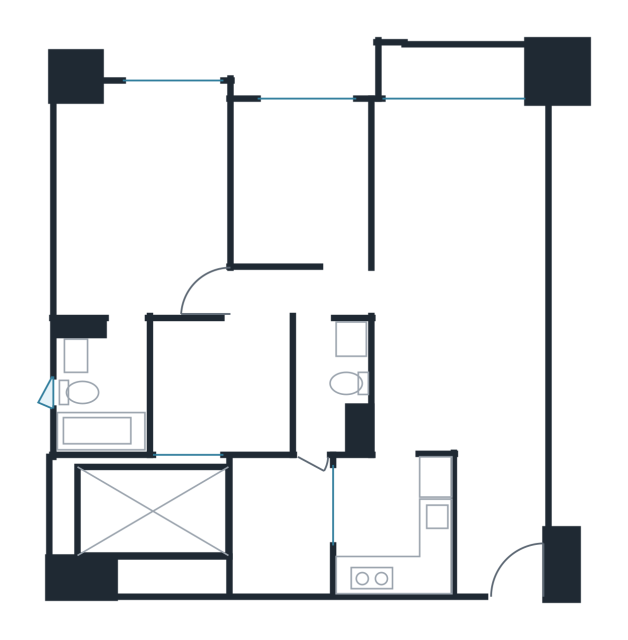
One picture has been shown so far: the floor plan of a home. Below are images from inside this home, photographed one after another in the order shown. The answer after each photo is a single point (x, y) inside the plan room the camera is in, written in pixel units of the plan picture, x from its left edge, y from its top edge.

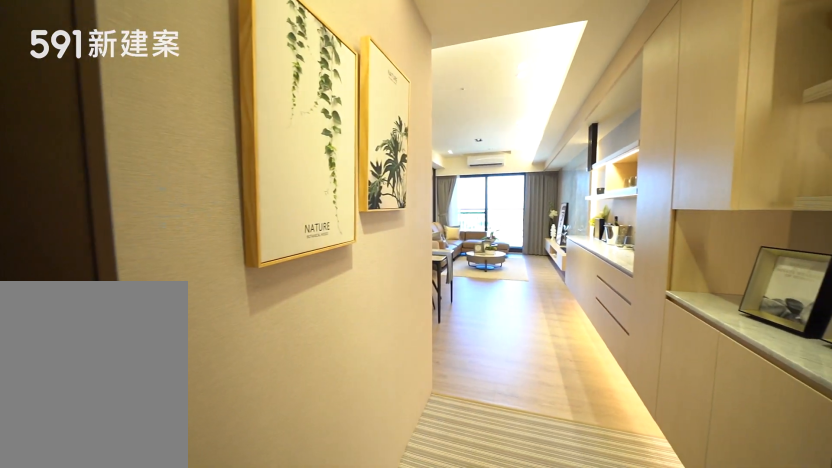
(499, 557)
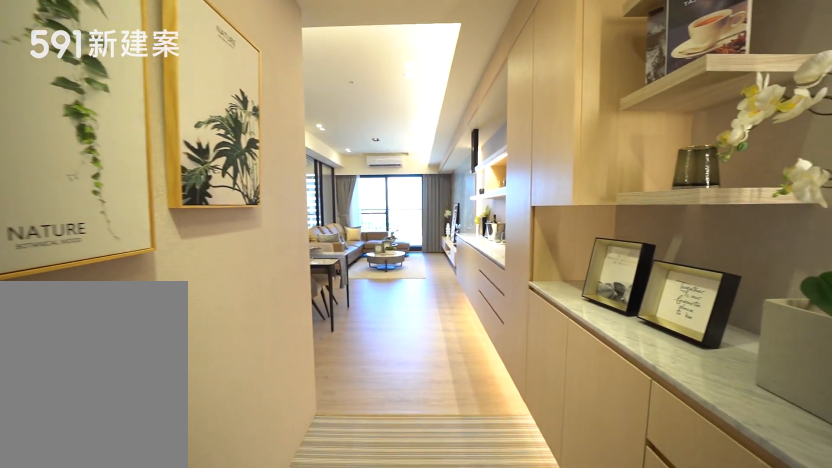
(499, 557)
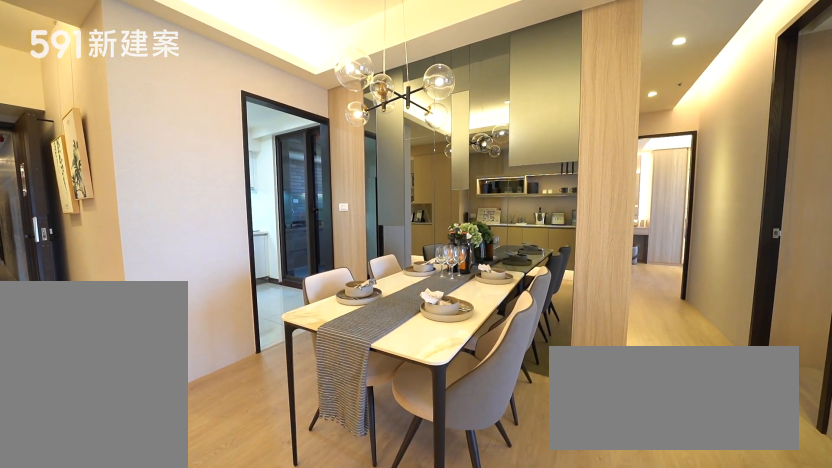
(435, 361)
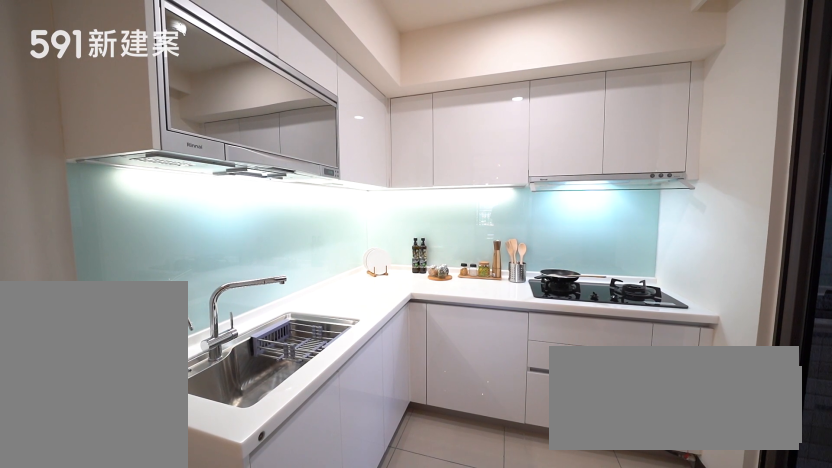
(393, 527)
